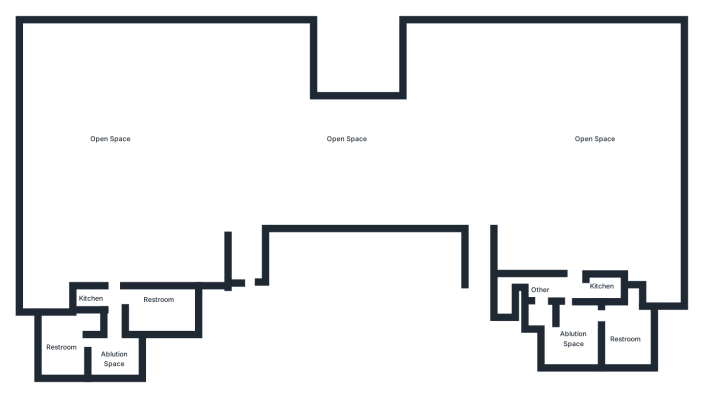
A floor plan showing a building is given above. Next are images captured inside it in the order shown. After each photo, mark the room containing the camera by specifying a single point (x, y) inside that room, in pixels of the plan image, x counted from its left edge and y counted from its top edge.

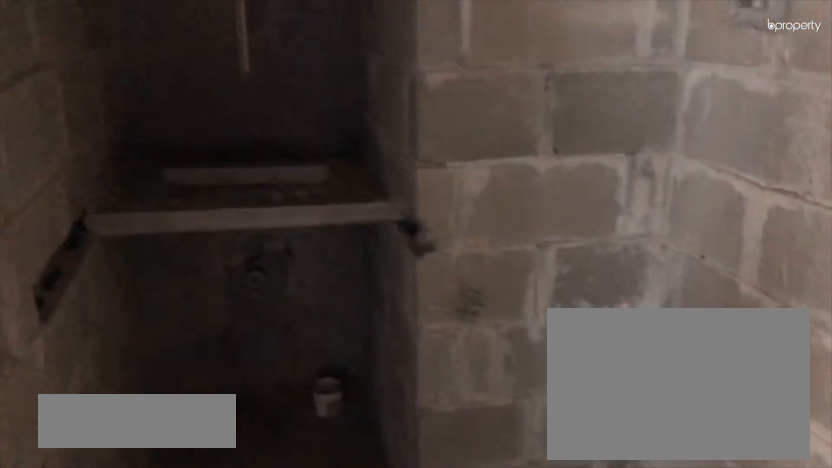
(574, 291)
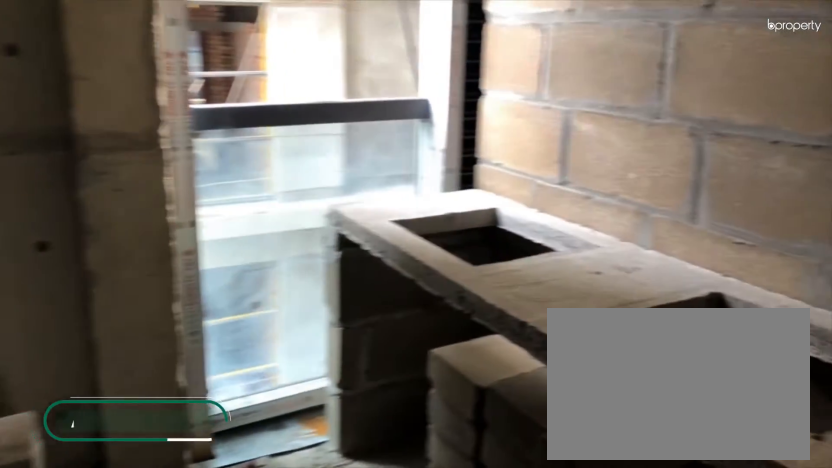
(574, 291)
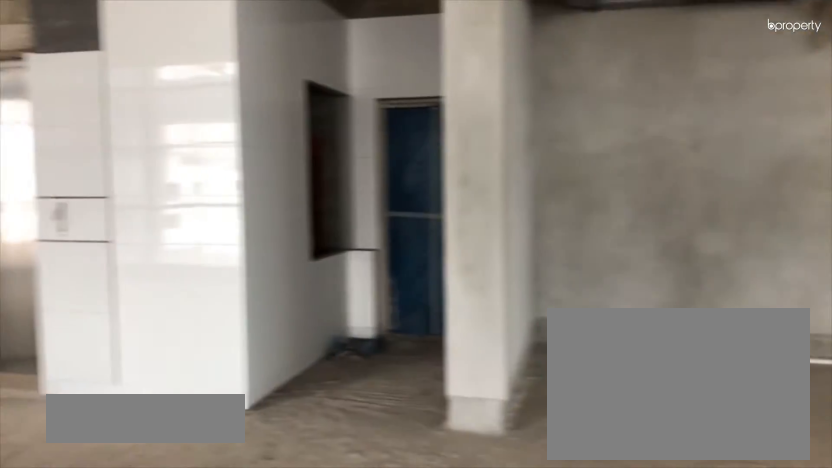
(125, 160)
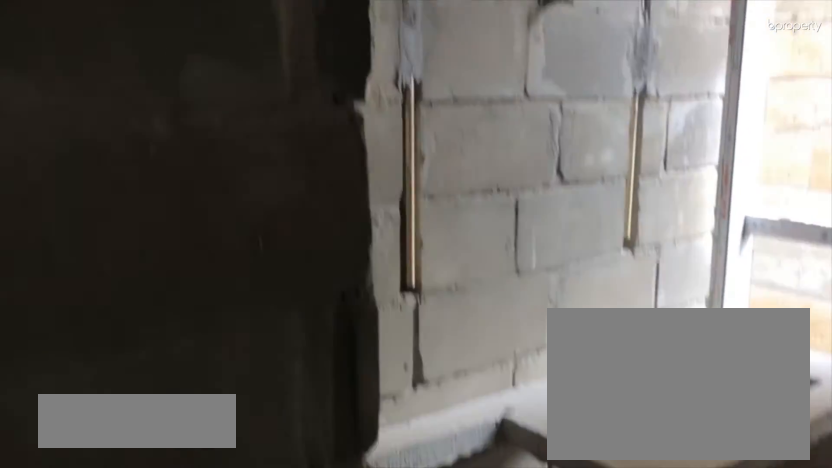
(94, 348)
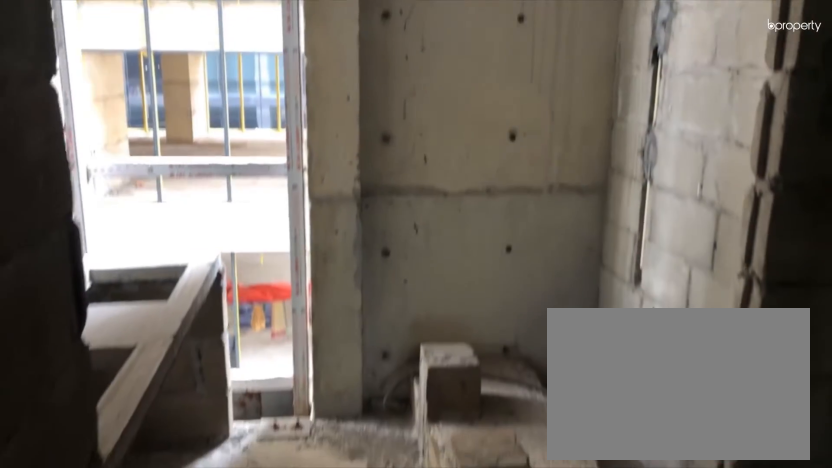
(94, 348)
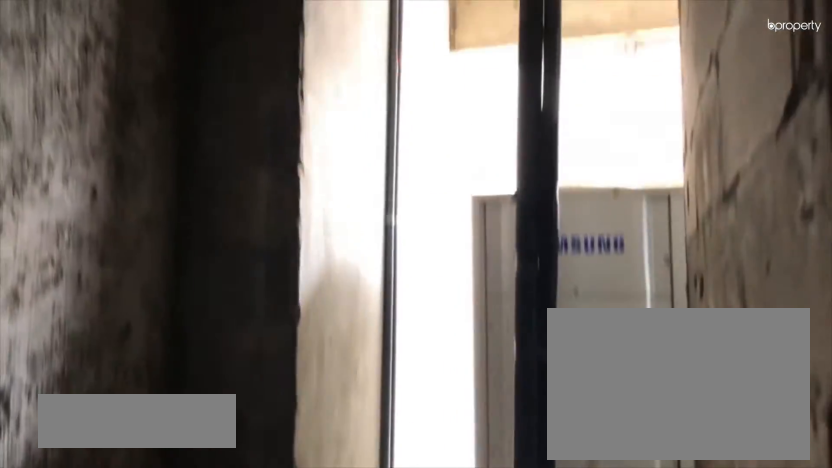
(182, 305)
